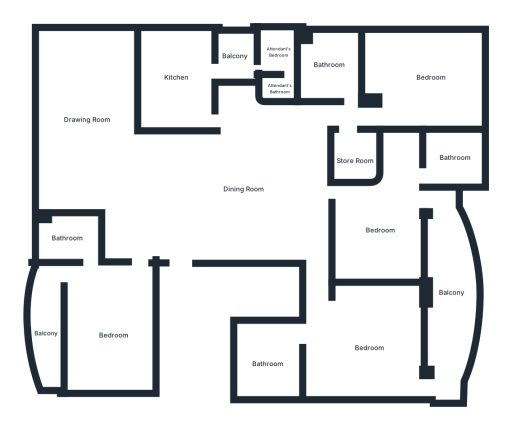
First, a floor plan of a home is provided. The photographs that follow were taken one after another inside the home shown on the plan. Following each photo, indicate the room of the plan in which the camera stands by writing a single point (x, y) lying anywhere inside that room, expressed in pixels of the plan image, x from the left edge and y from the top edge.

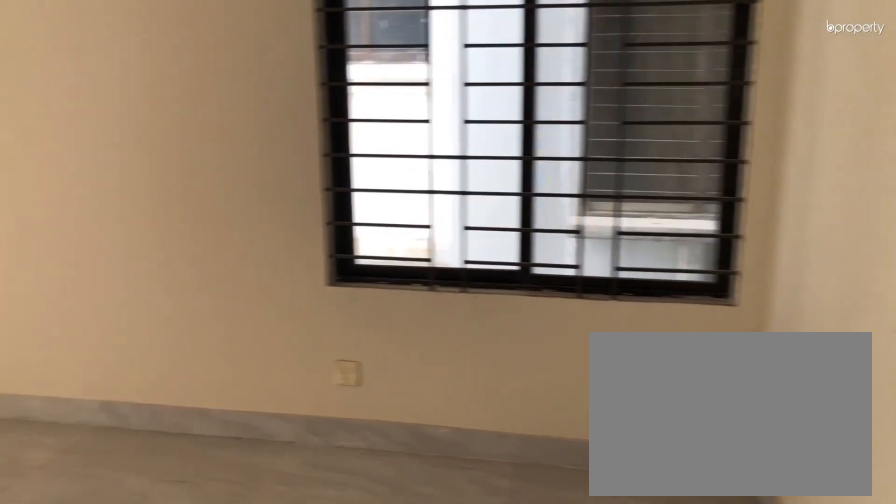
(365, 343)
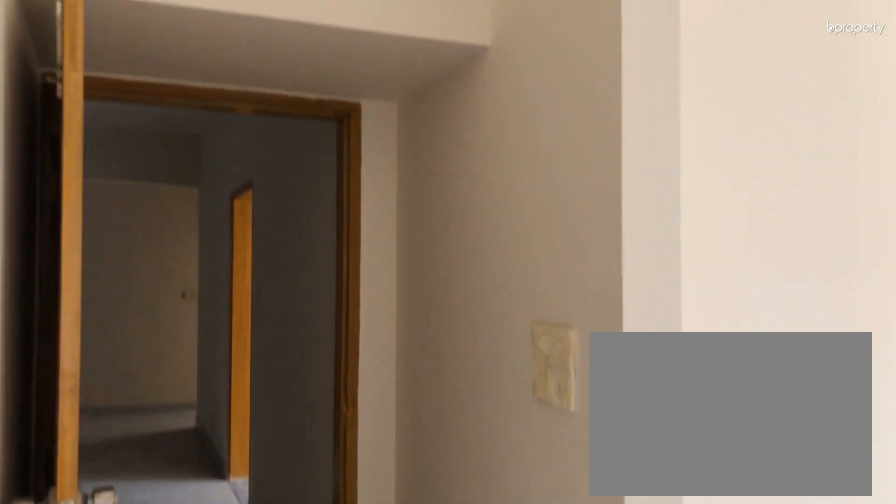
(365, 343)
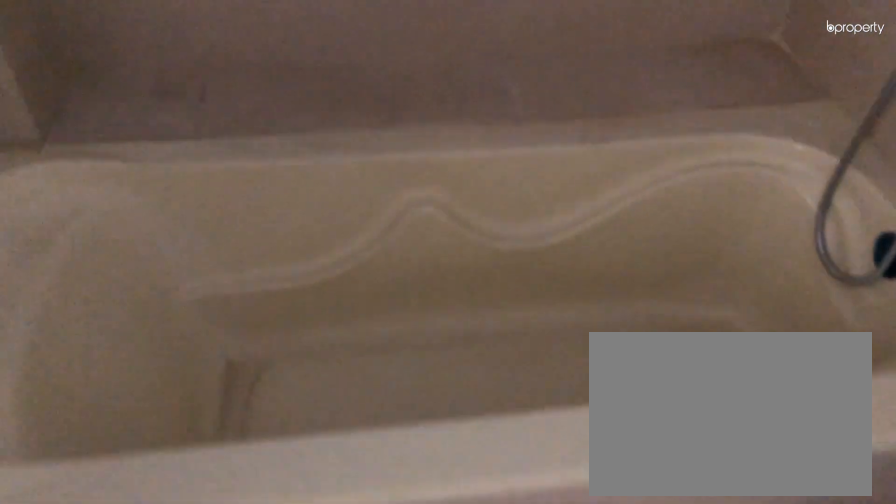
(265, 360)
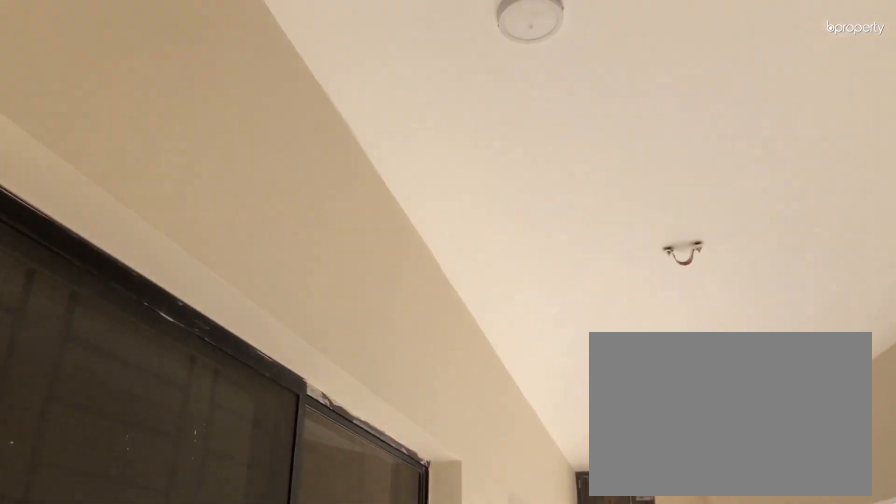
(450, 276)
